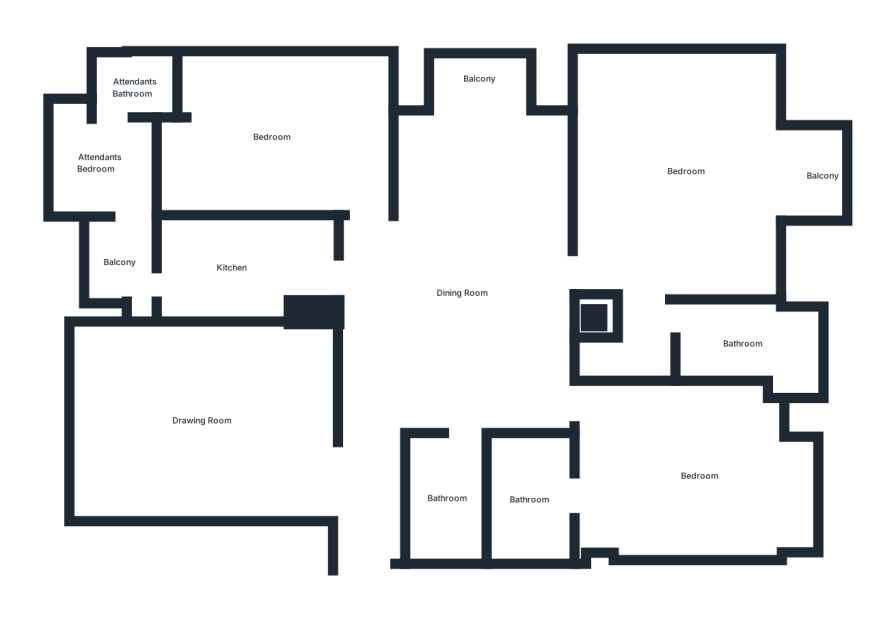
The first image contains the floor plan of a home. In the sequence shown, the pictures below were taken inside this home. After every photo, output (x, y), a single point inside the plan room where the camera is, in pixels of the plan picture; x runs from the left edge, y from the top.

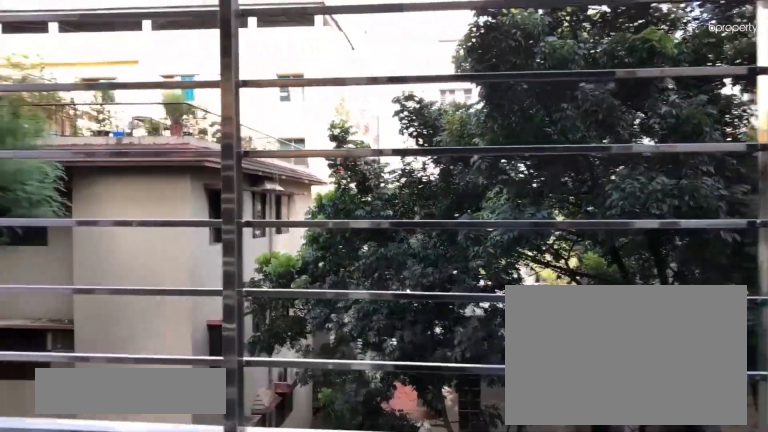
(827, 175)
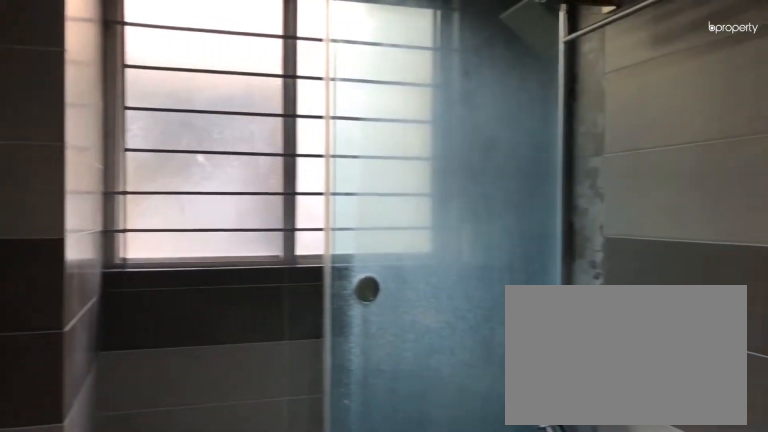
(752, 344)
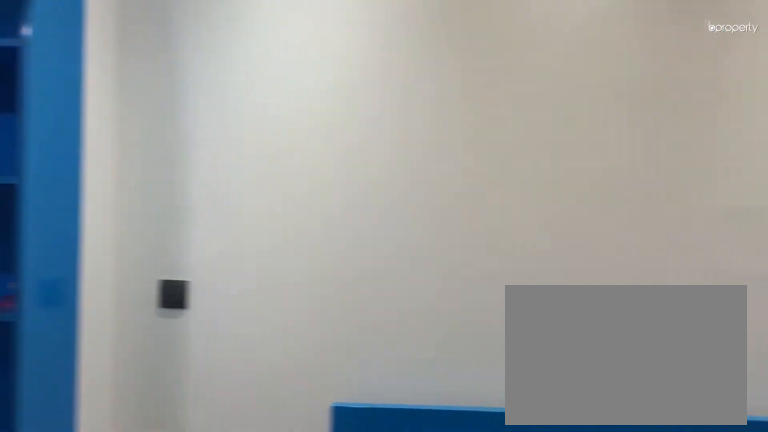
(699, 478)
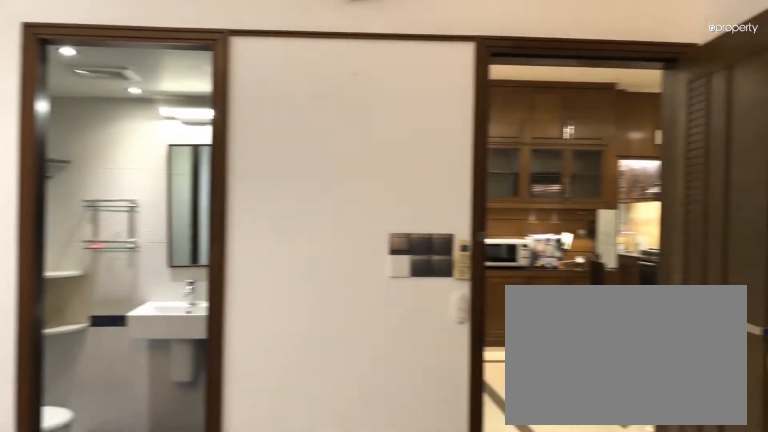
(699, 478)
